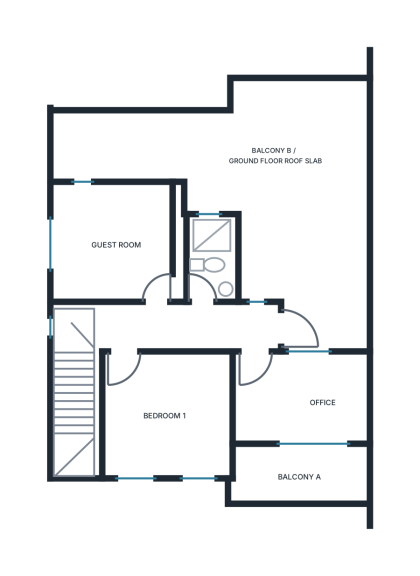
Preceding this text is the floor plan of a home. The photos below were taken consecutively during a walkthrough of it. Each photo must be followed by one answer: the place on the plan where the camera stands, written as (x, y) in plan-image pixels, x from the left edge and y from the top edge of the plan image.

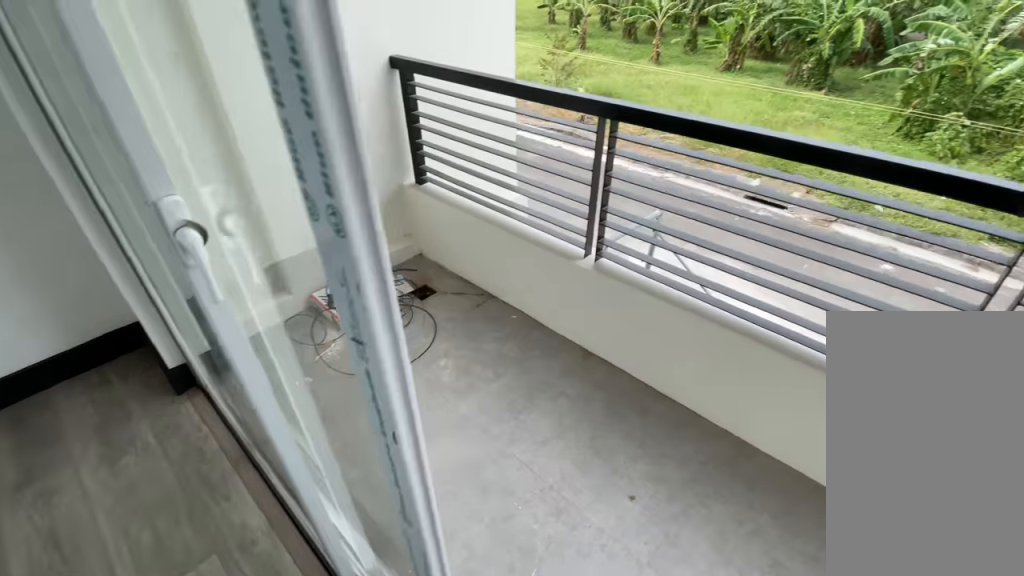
(353, 394)
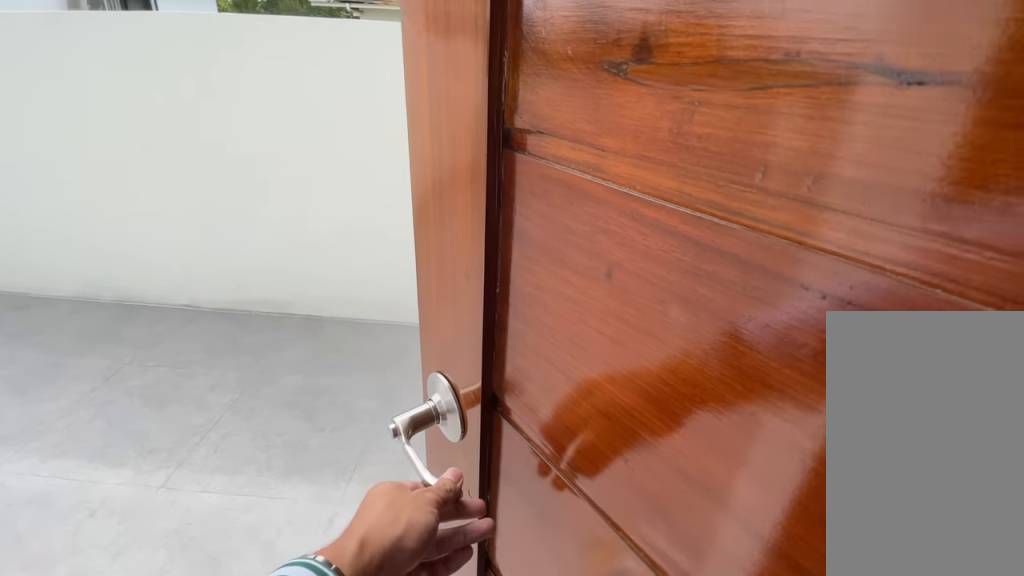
(336, 294)
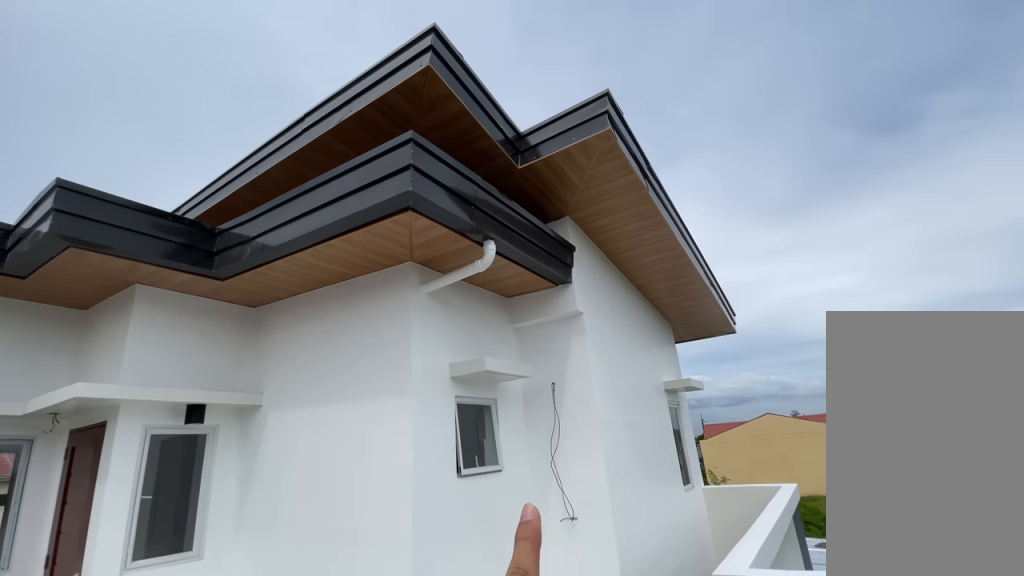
(336, 283)
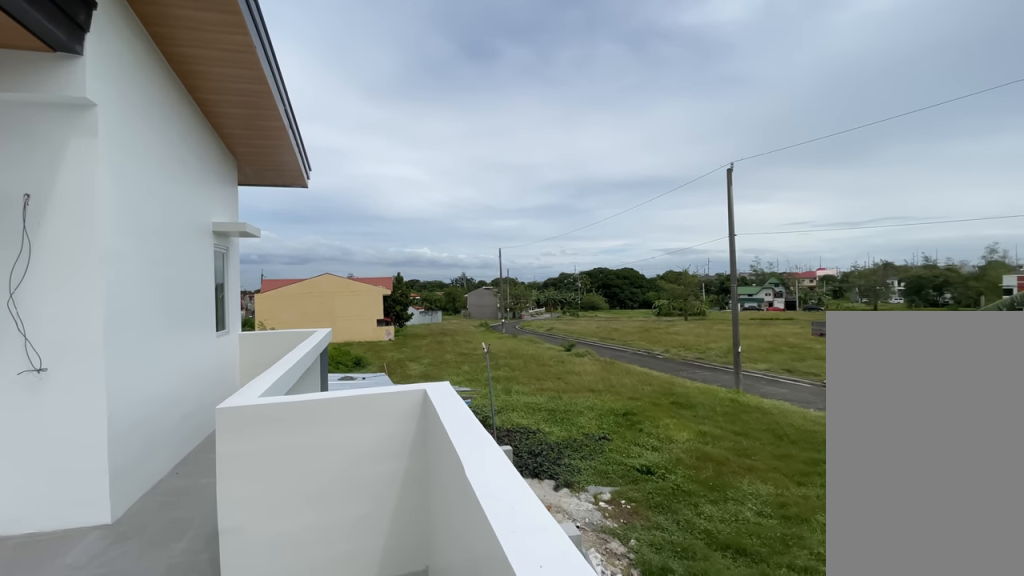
(335, 285)
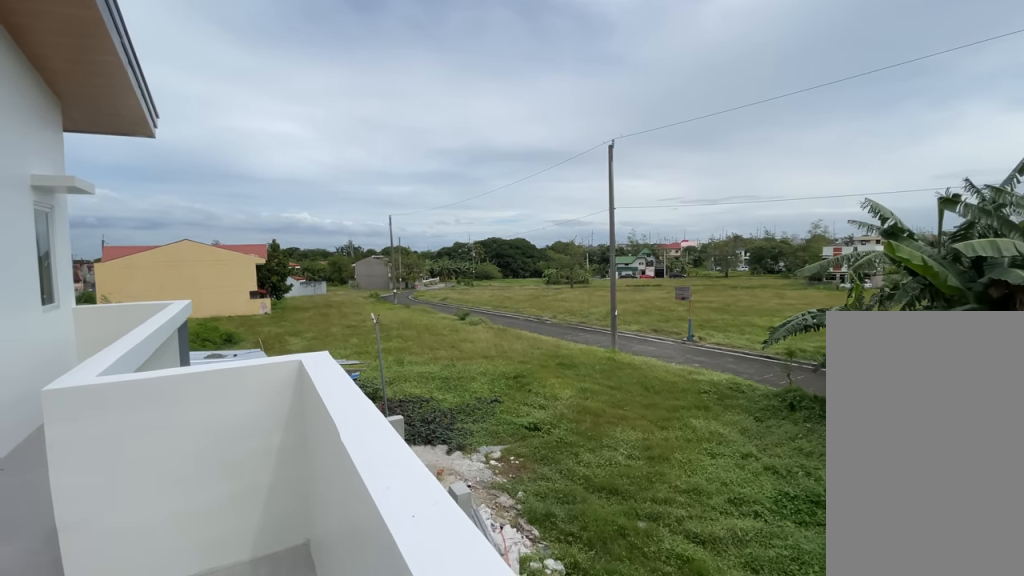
(336, 284)
